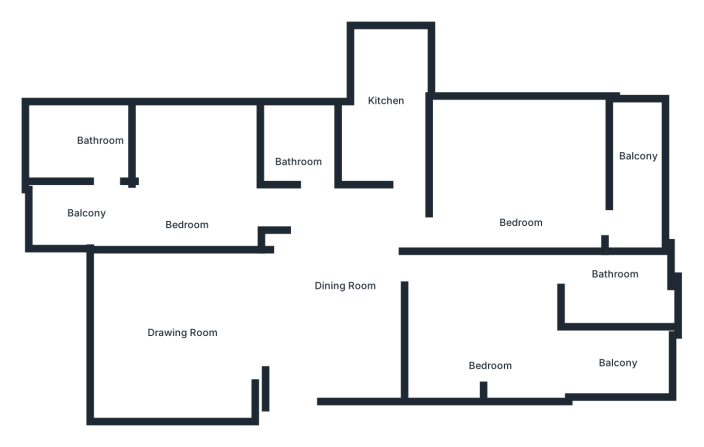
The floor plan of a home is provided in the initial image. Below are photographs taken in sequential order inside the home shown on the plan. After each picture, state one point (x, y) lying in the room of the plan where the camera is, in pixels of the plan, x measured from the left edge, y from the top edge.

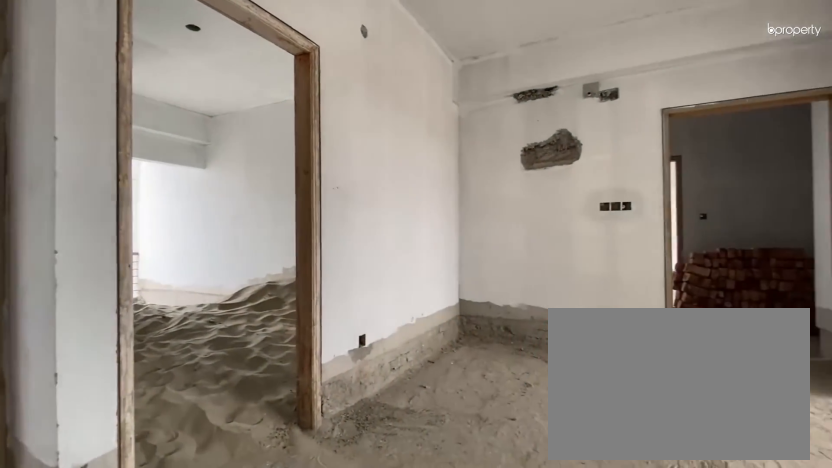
(348, 282)
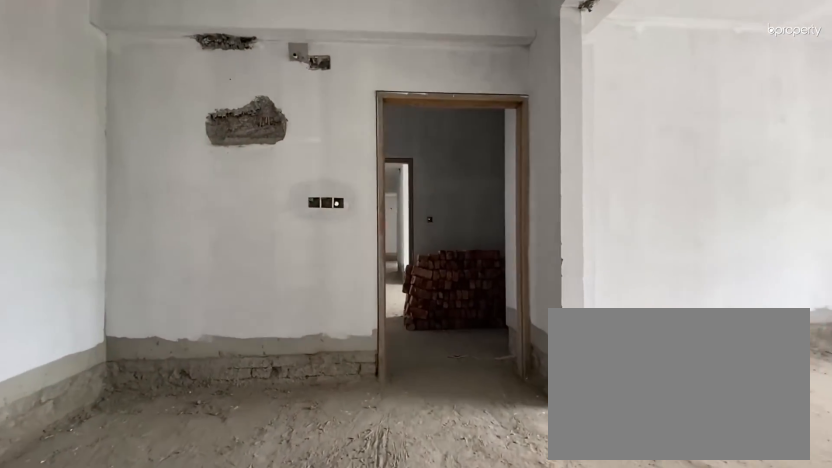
(348, 282)
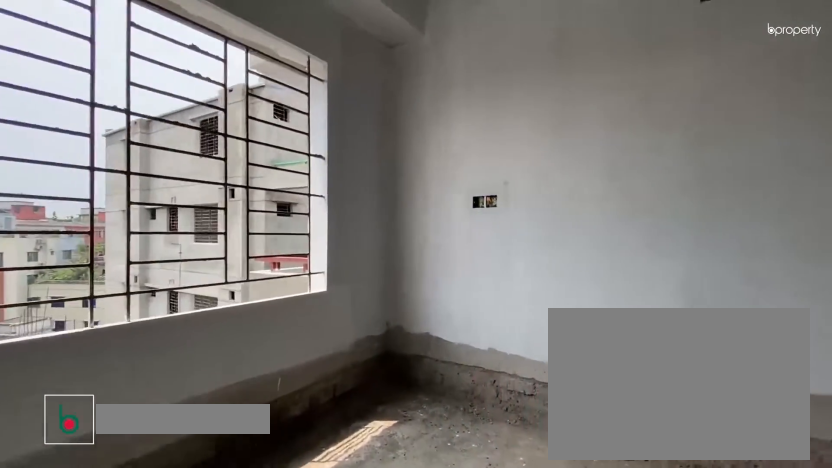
(184, 330)
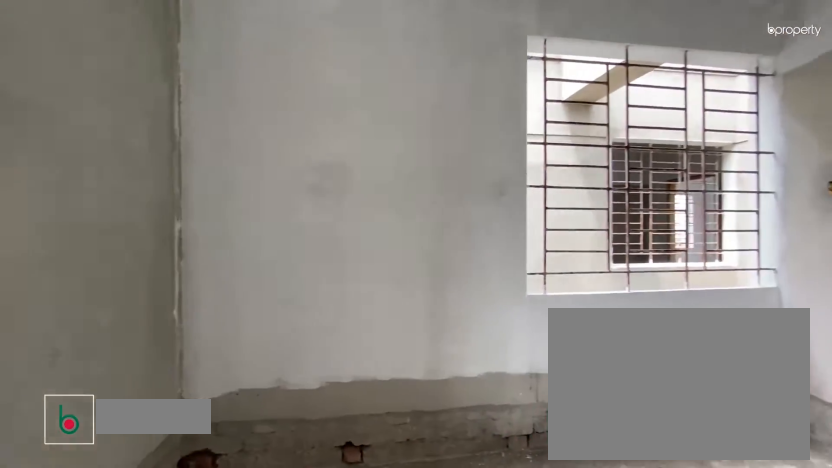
(188, 188)
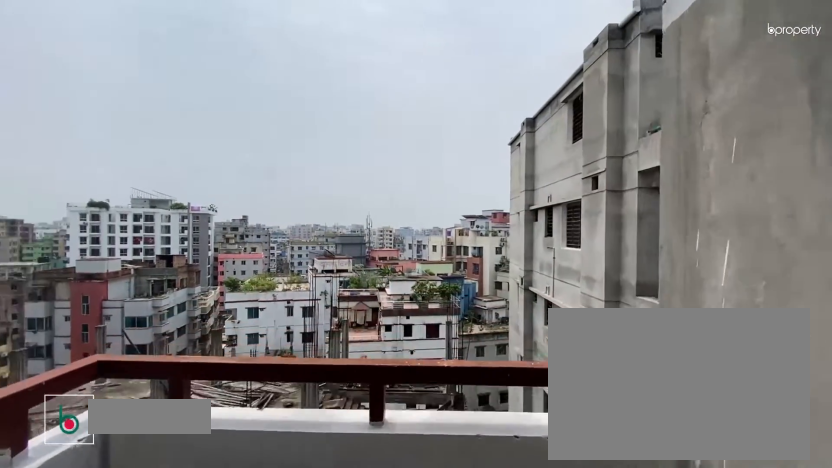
(77, 216)
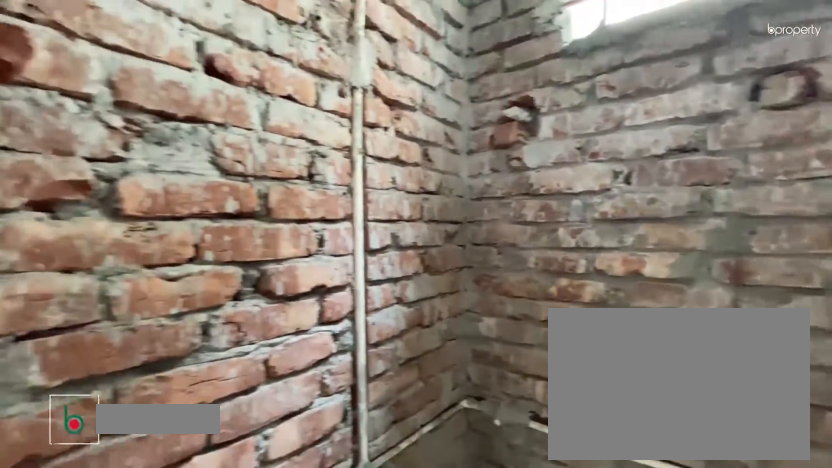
(298, 141)
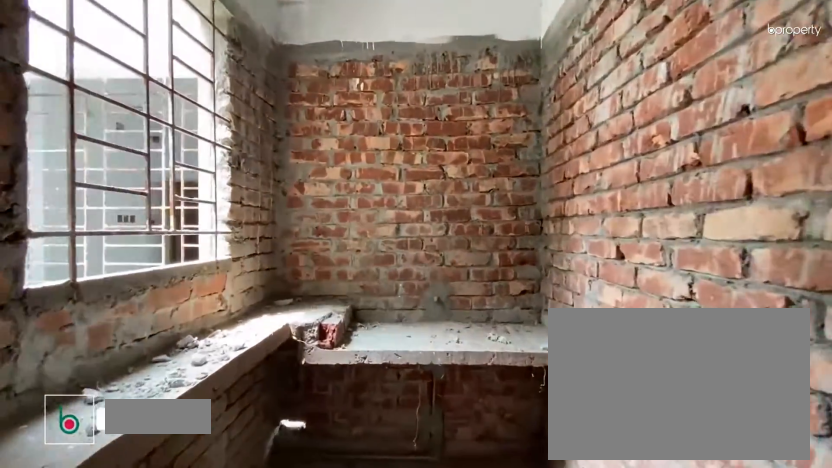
(407, 168)
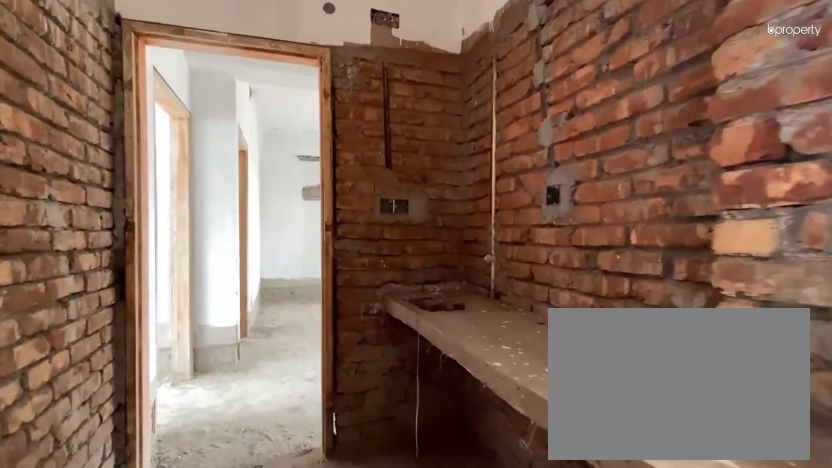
(390, 110)
